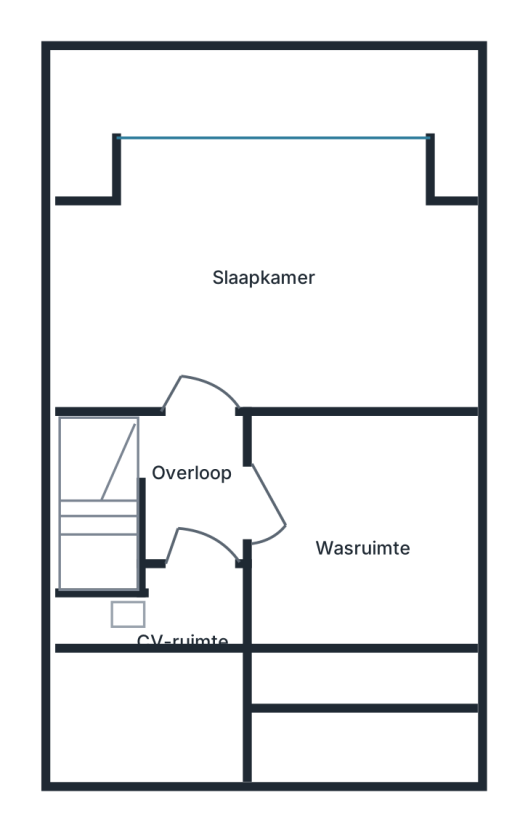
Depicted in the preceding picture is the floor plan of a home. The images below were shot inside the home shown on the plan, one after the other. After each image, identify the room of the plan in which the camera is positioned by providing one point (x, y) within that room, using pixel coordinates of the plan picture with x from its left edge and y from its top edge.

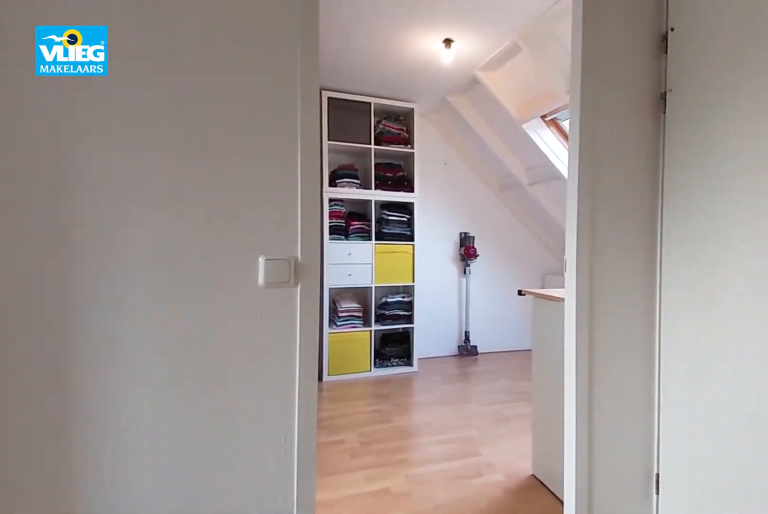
(191, 489)
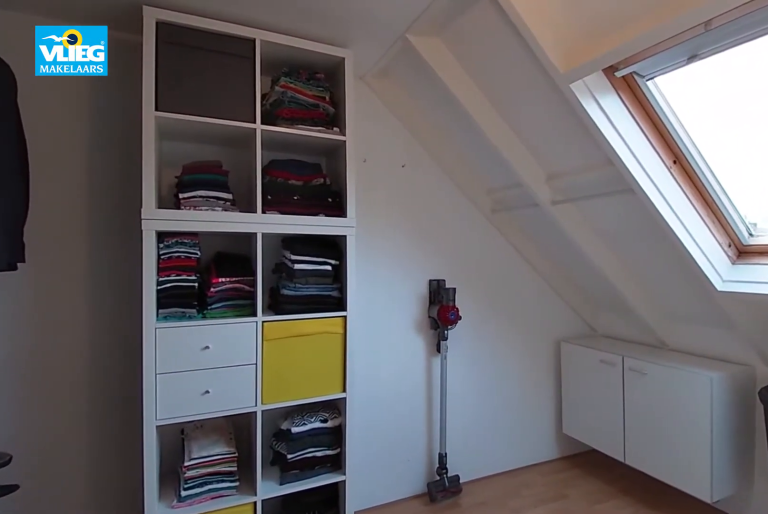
(359, 538)
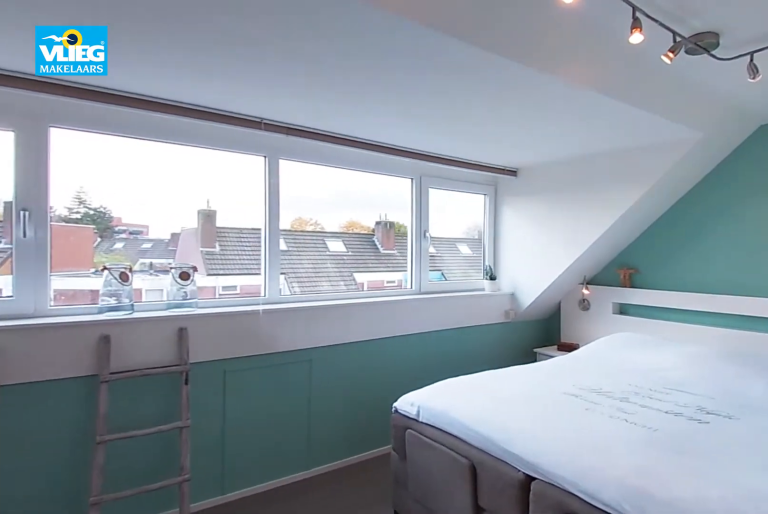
(157, 290)
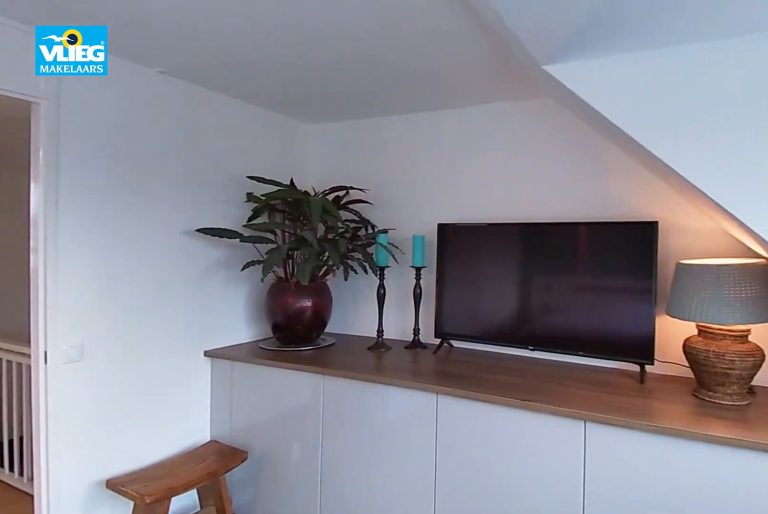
(157, 290)
